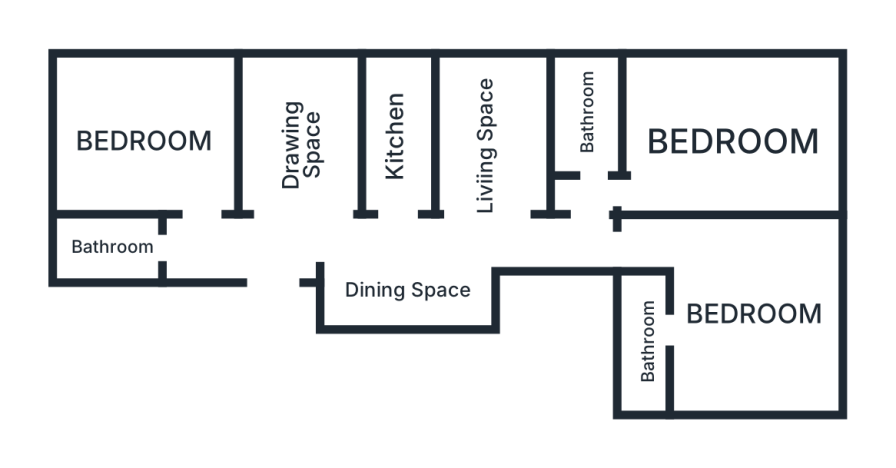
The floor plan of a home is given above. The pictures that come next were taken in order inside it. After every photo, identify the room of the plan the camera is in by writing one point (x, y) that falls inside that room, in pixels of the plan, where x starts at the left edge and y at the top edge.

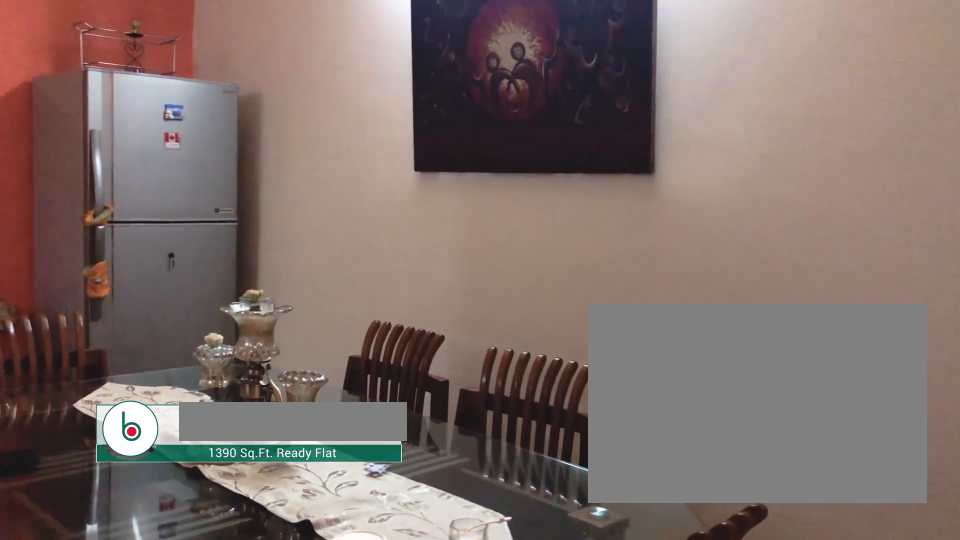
(395, 257)
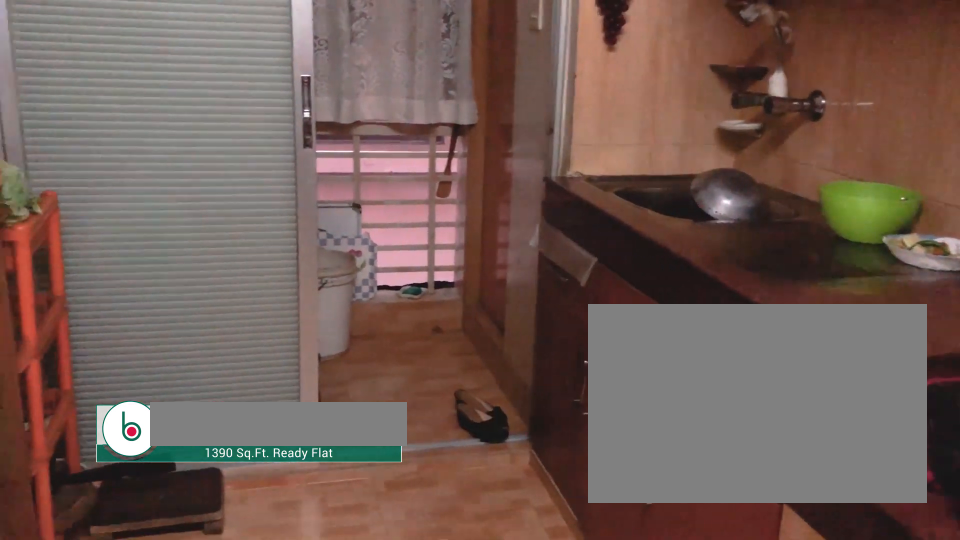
(394, 189)
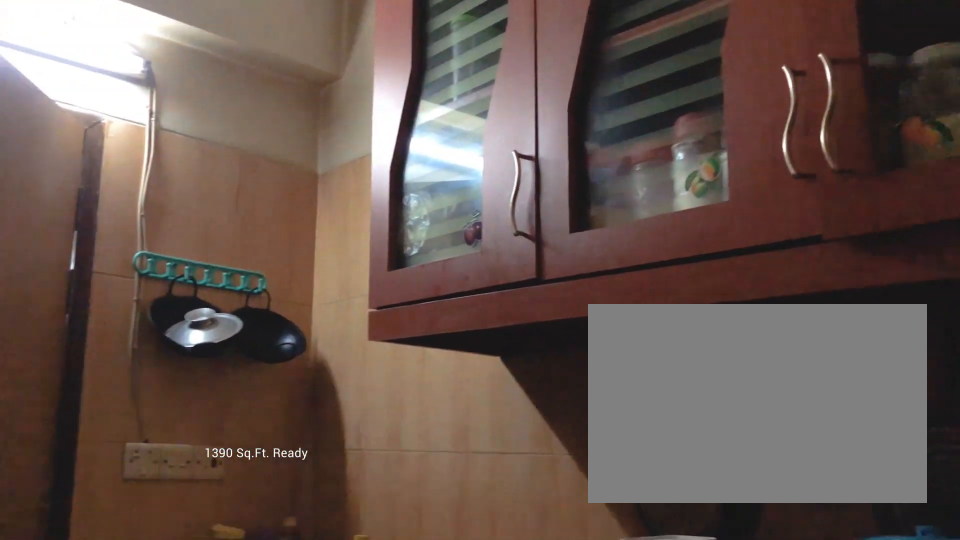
(394, 189)
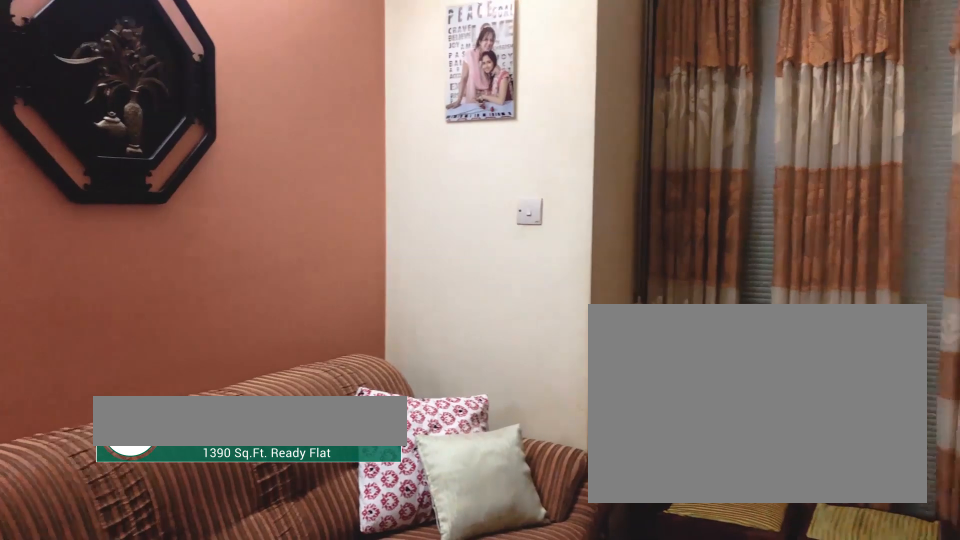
(521, 141)
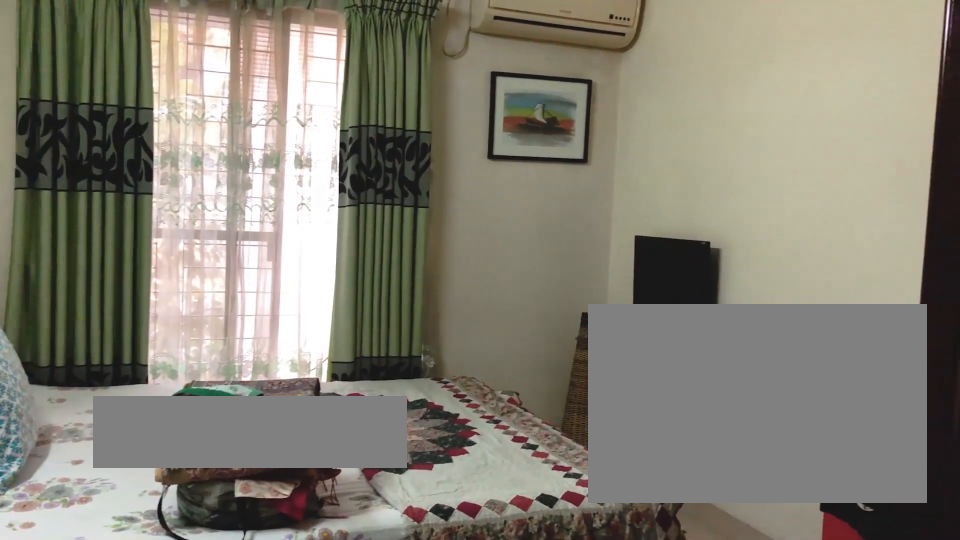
(750, 273)
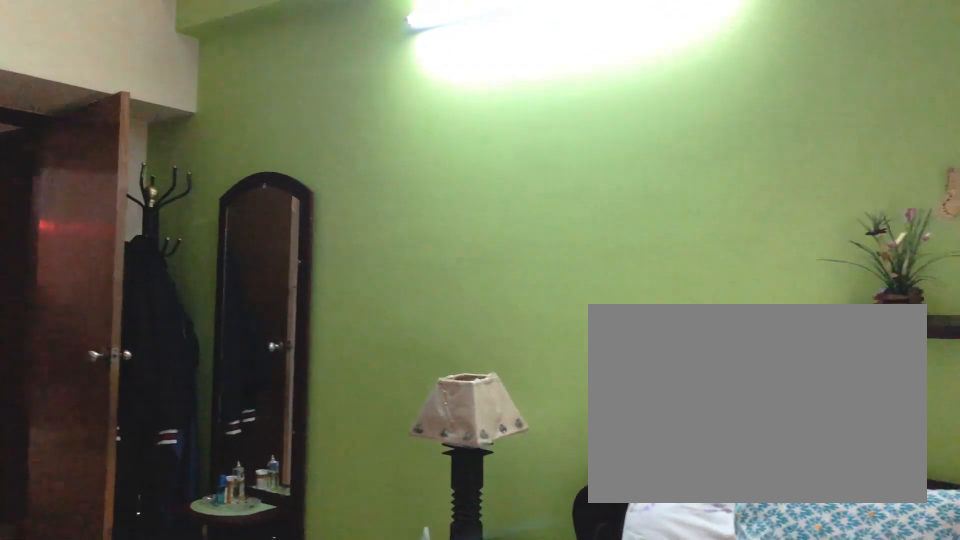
(750, 273)
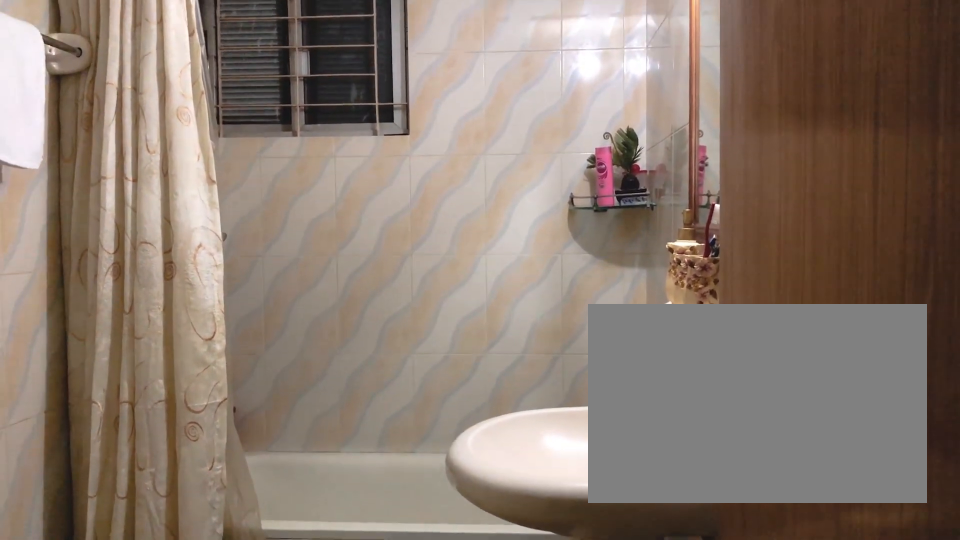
(661, 322)
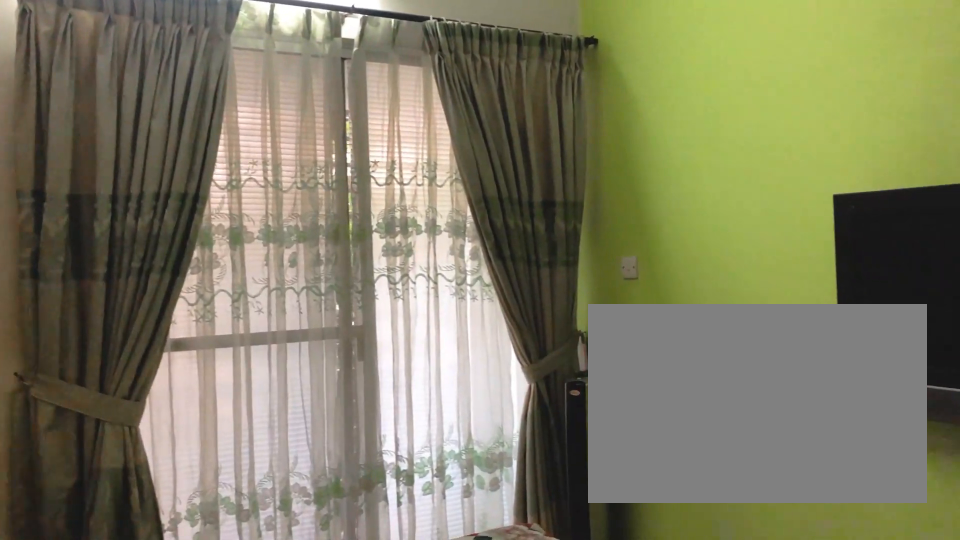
(722, 165)
